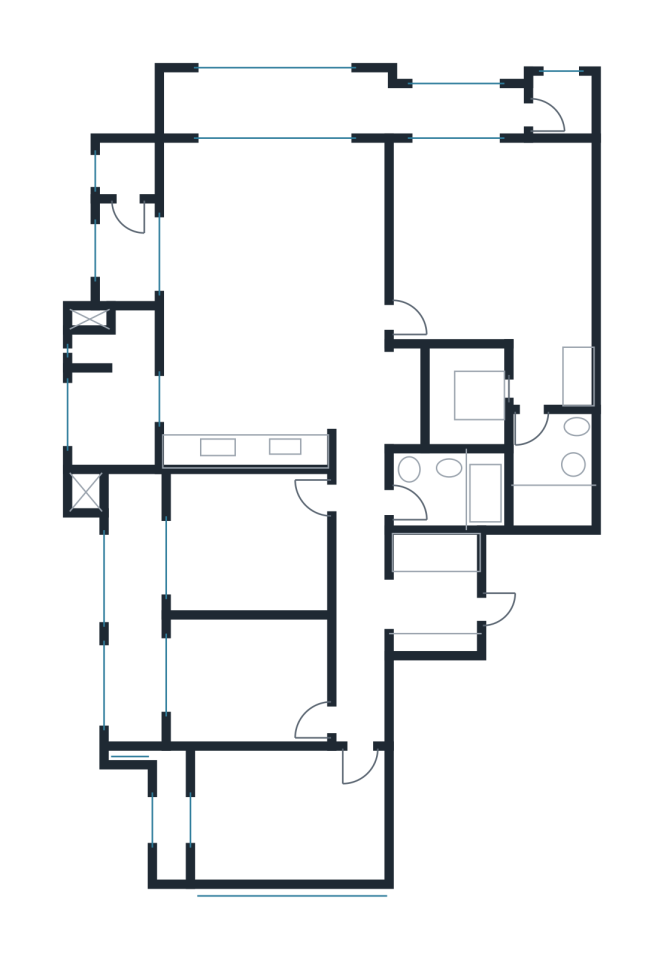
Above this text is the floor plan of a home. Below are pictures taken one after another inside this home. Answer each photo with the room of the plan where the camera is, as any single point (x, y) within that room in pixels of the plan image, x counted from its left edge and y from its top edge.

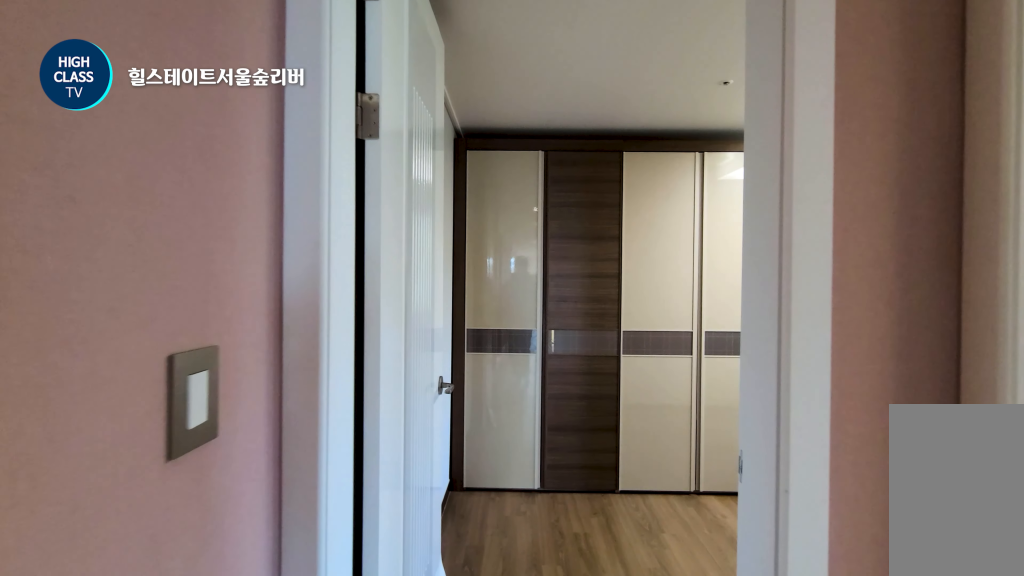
(359, 592)
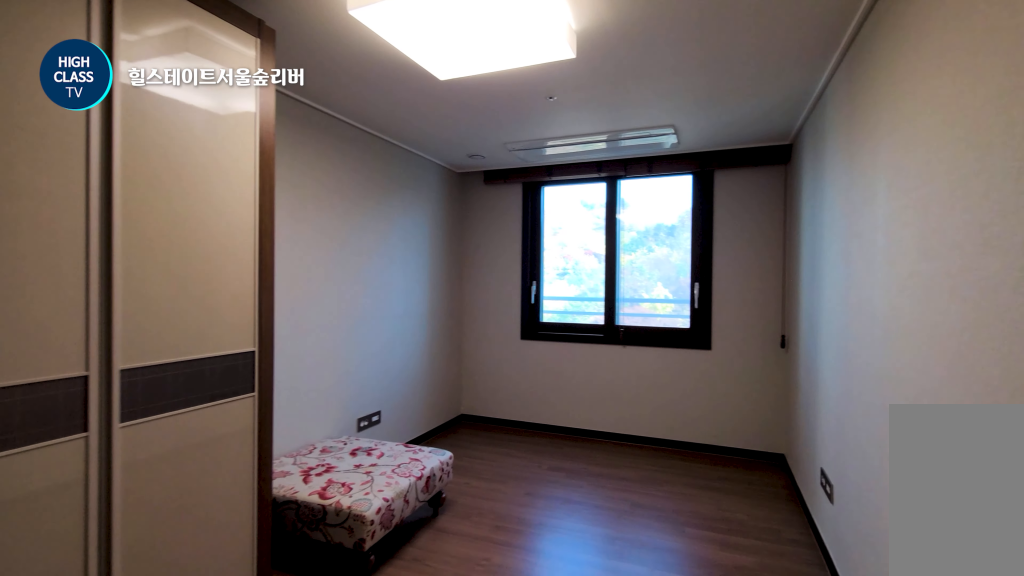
(267, 817)
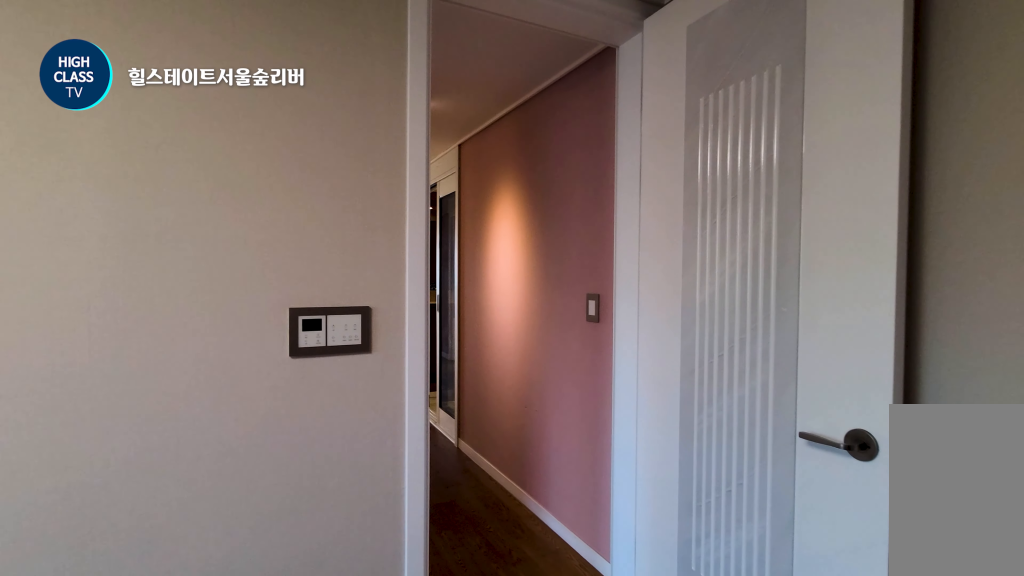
(267, 817)
